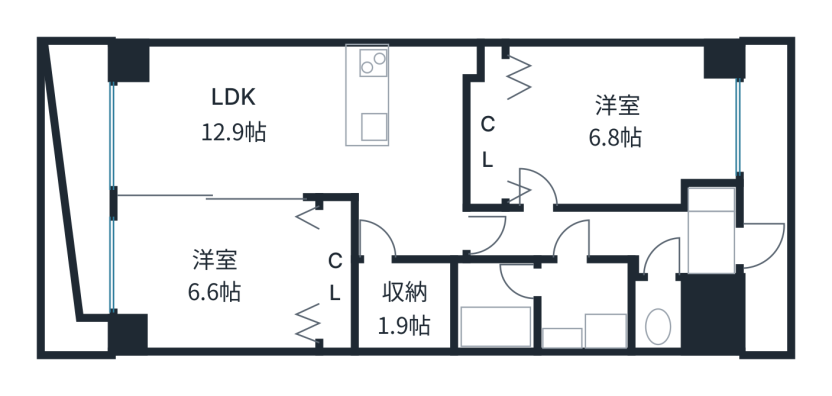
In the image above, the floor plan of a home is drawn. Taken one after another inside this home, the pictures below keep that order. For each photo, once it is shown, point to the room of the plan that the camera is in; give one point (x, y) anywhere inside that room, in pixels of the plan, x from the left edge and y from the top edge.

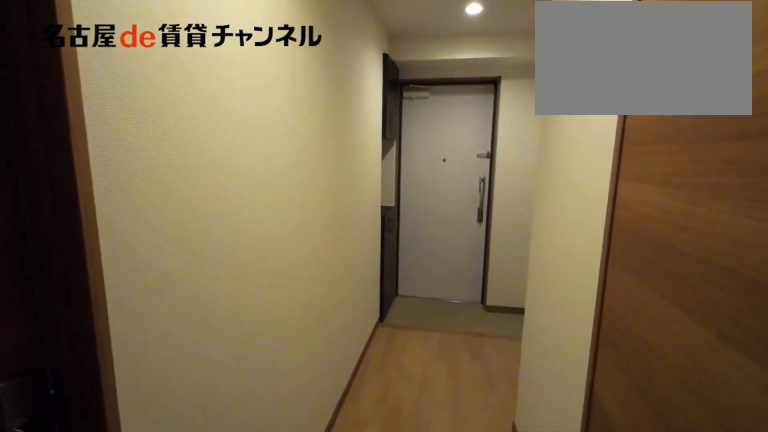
(584, 235)
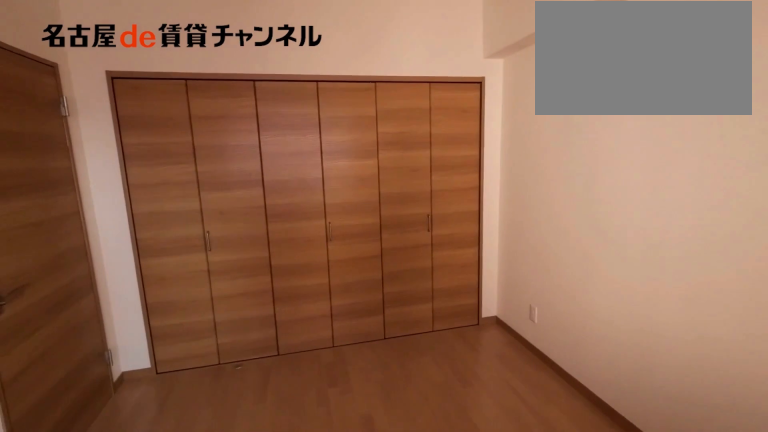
(616, 123)
